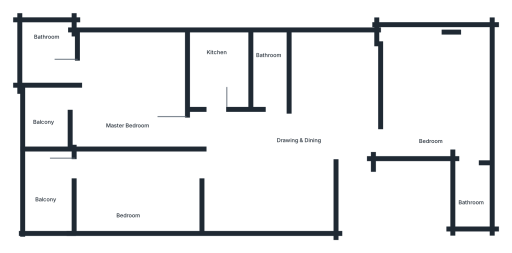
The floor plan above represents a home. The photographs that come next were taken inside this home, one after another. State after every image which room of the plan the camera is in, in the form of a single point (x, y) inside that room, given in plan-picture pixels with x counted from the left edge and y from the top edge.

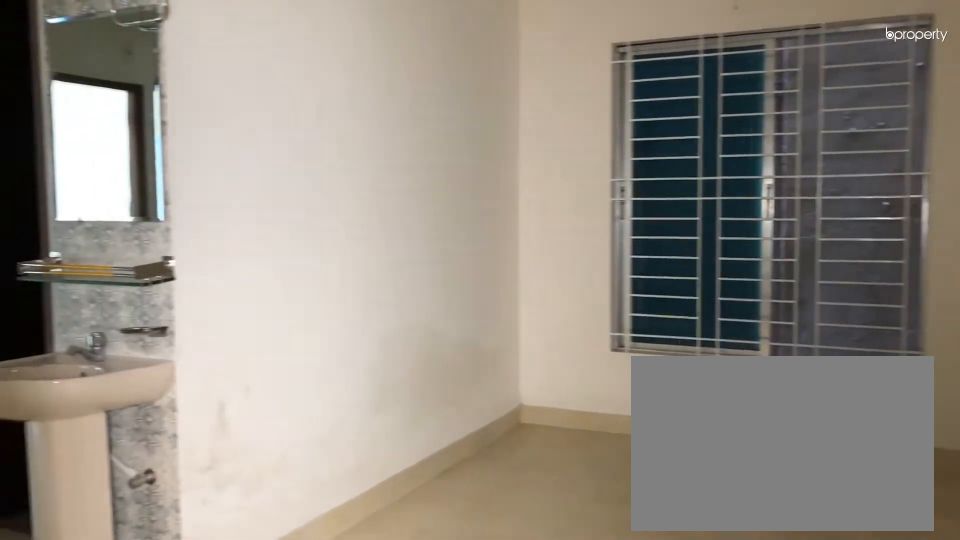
(299, 146)
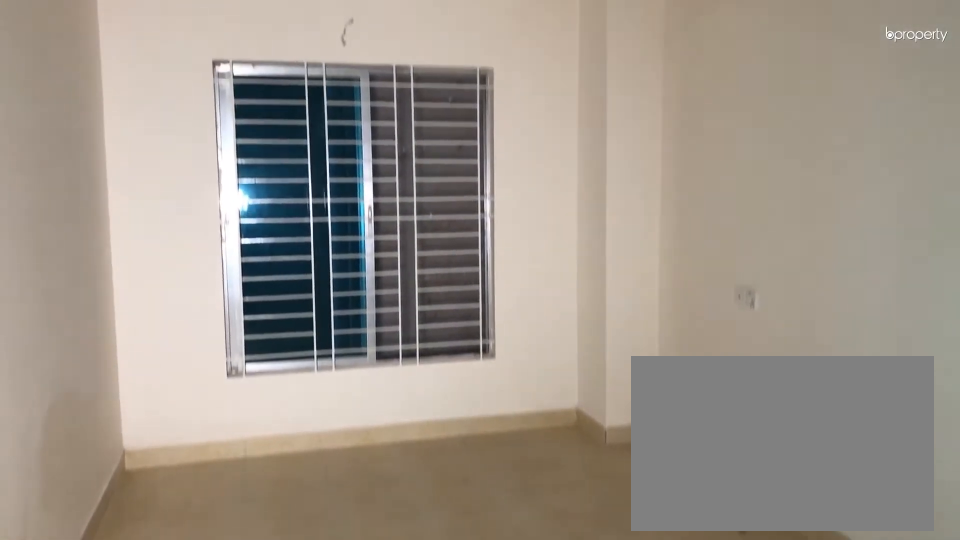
(298, 147)
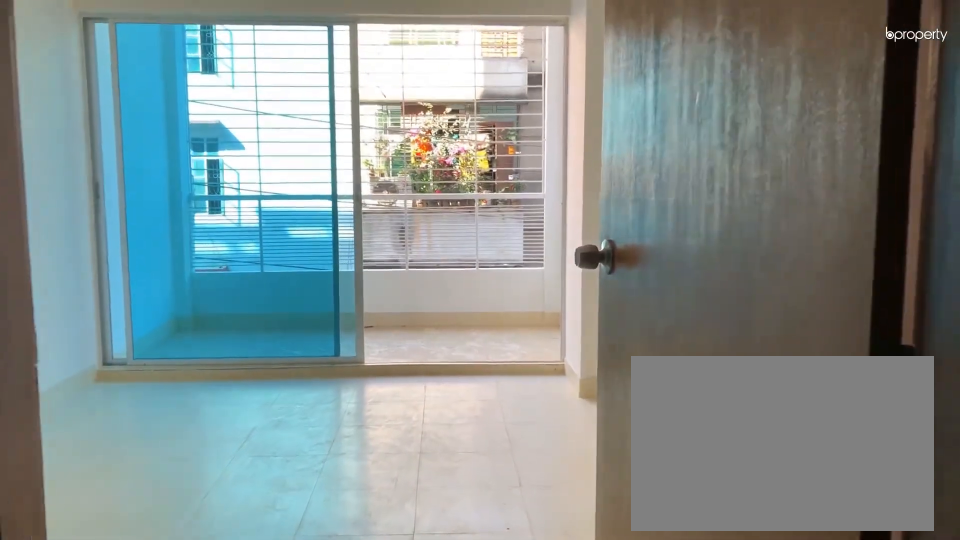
(206, 161)
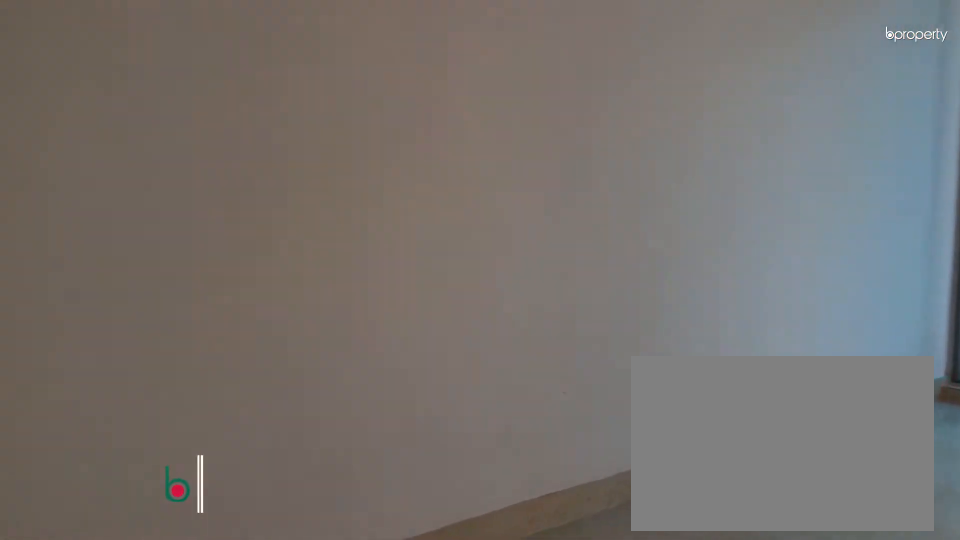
(128, 191)
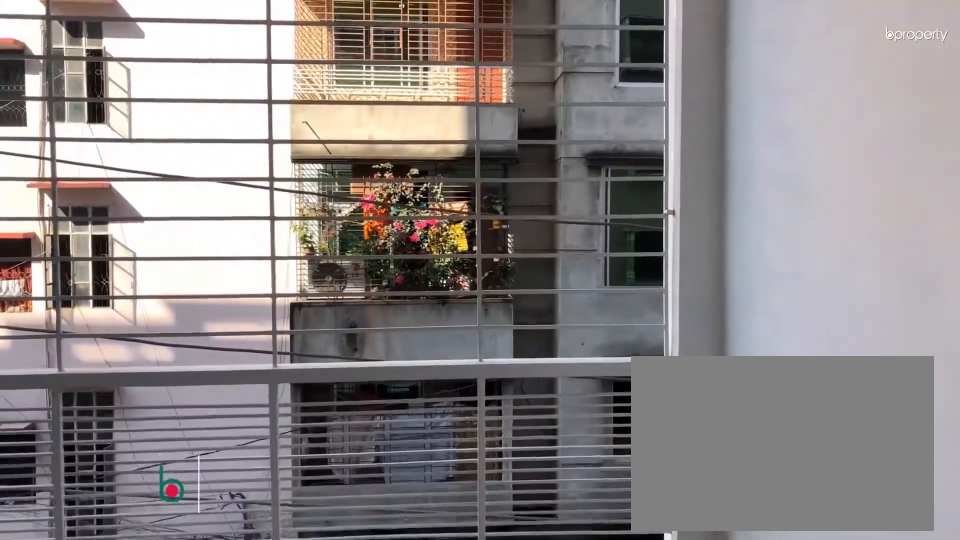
(43, 183)
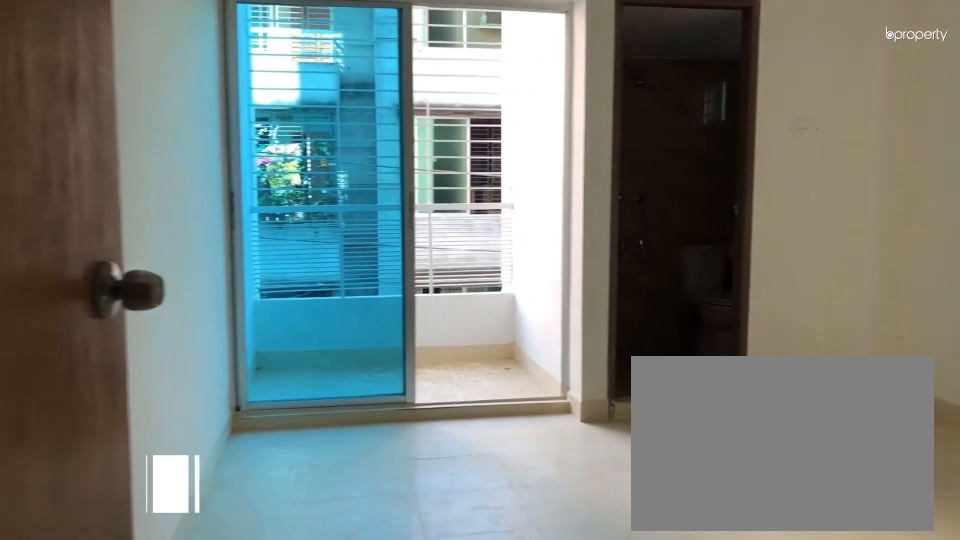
(124, 100)
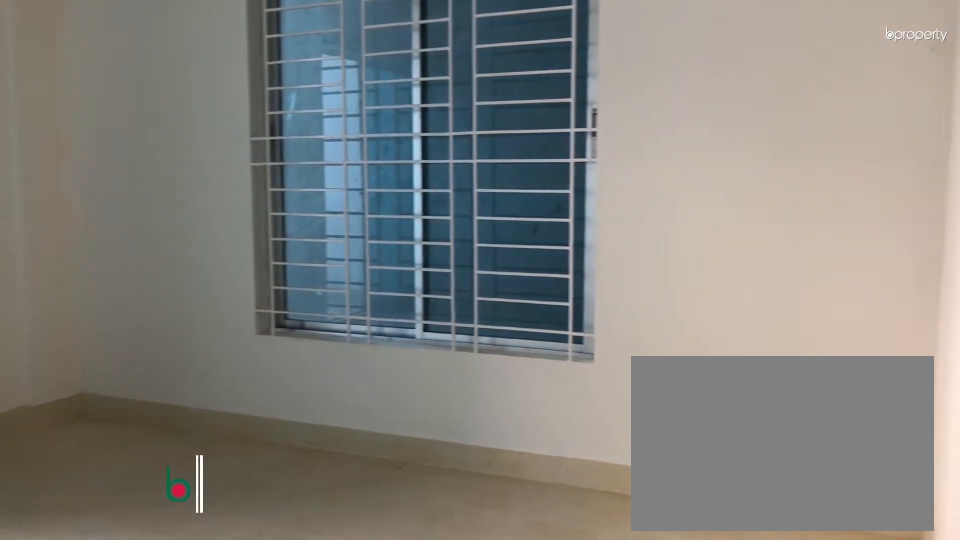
(124, 100)
